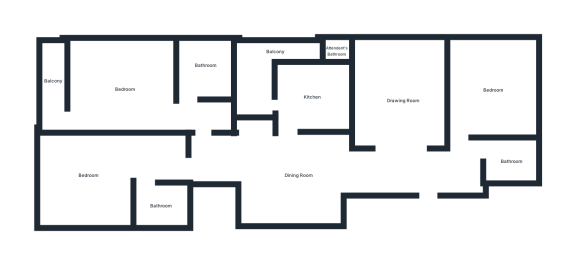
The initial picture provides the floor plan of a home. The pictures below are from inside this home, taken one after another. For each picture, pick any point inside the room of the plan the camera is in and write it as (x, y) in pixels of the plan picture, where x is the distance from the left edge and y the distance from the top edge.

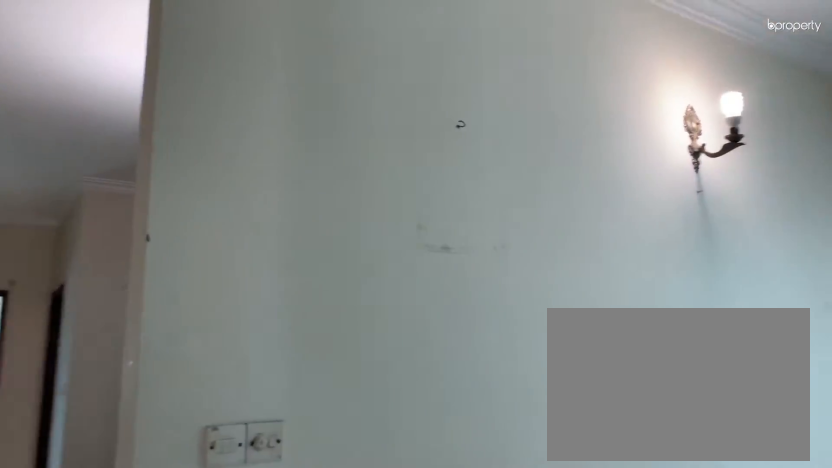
(404, 95)
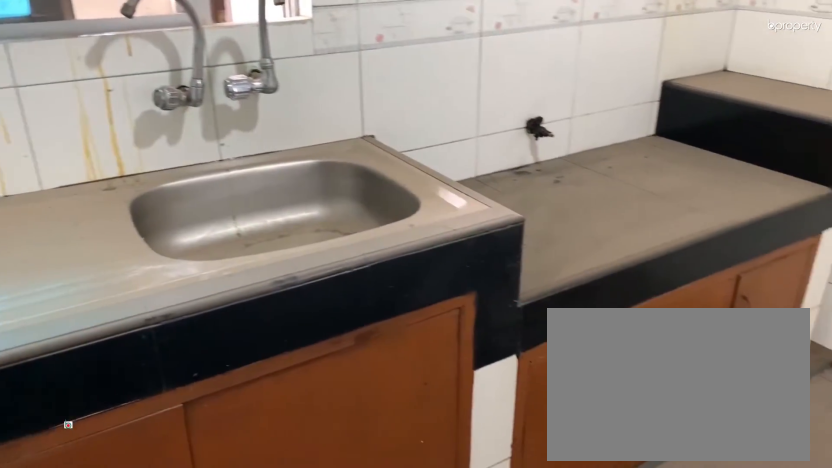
(312, 98)
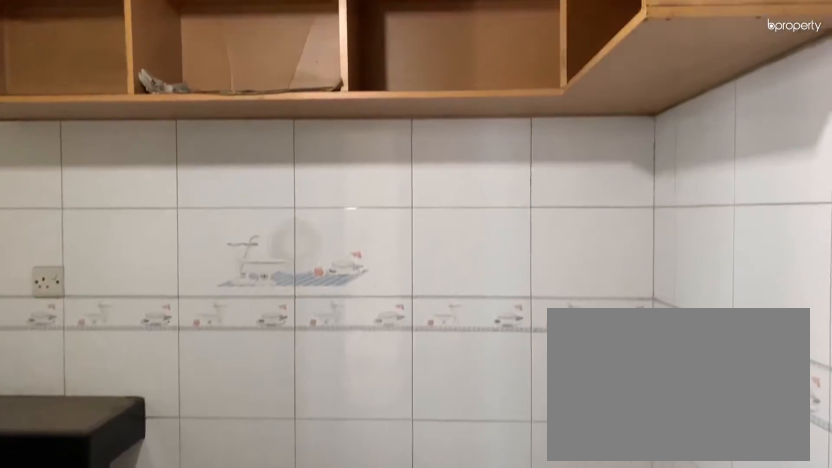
(312, 98)
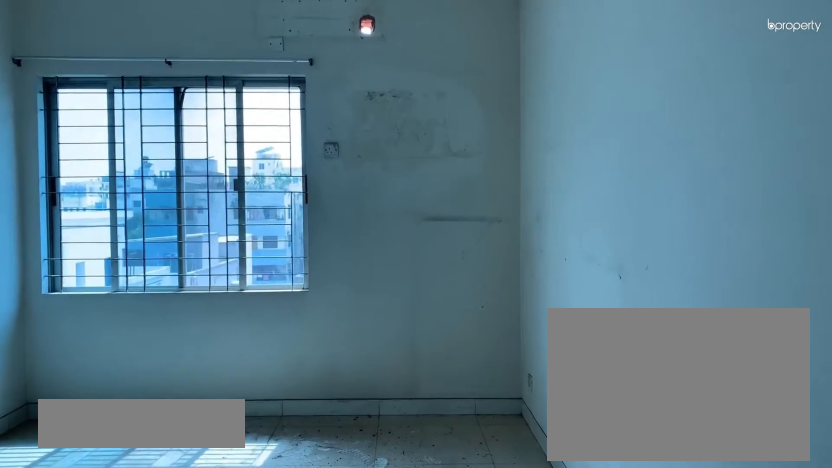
(86, 186)
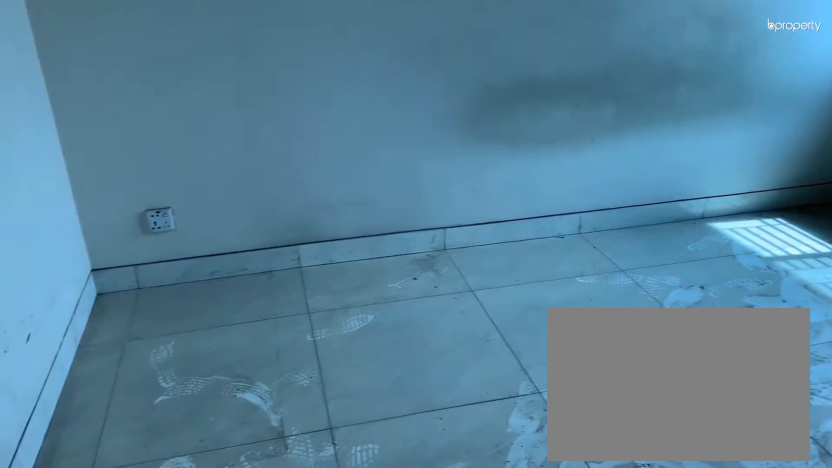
(86, 186)
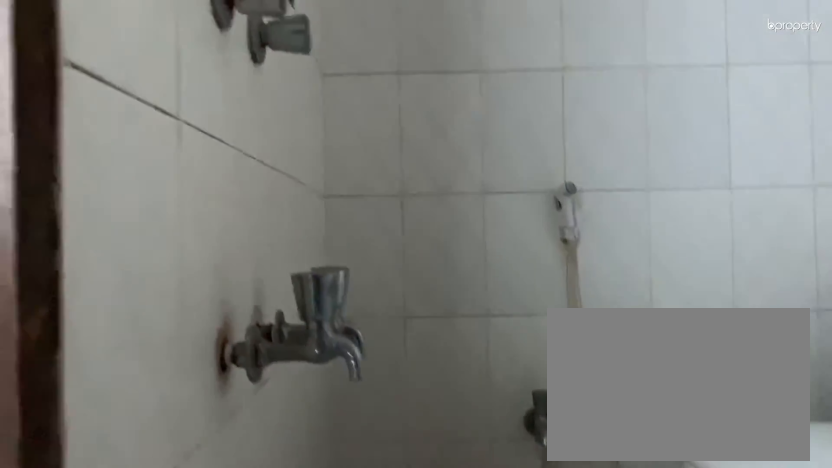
(161, 204)
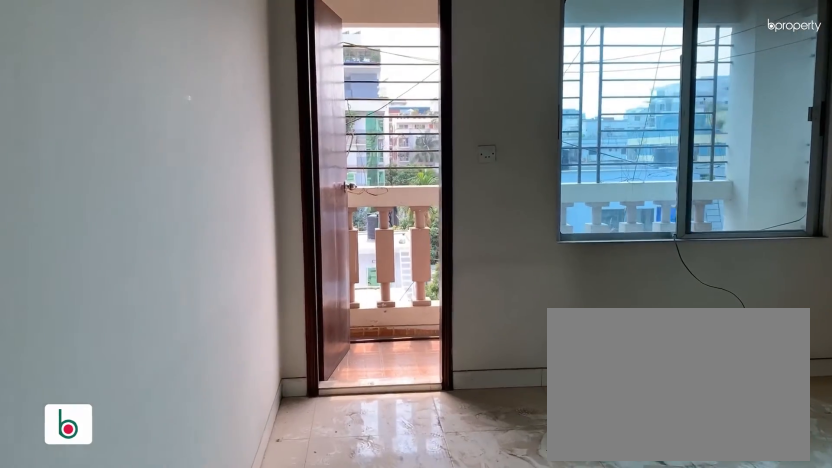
(126, 91)
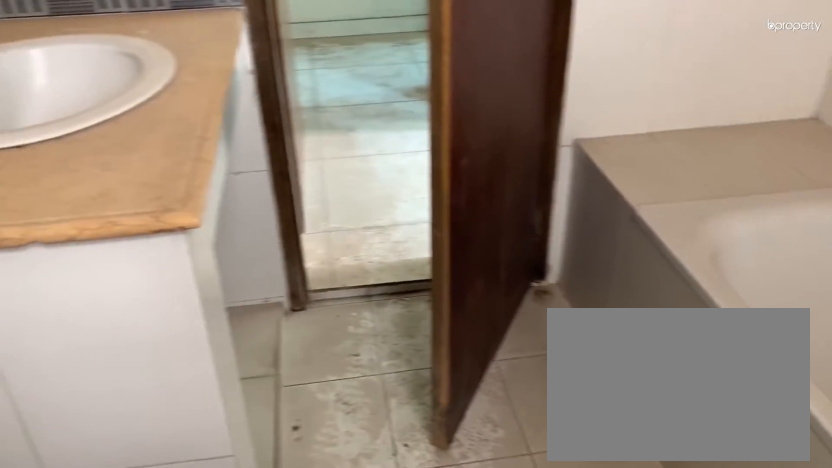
(207, 65)
